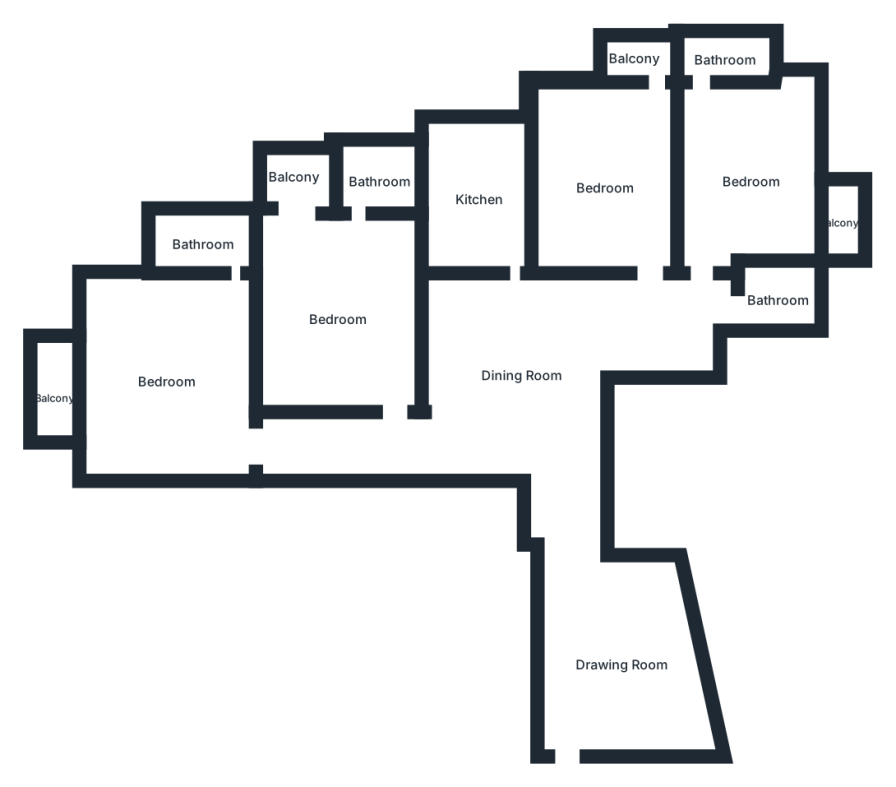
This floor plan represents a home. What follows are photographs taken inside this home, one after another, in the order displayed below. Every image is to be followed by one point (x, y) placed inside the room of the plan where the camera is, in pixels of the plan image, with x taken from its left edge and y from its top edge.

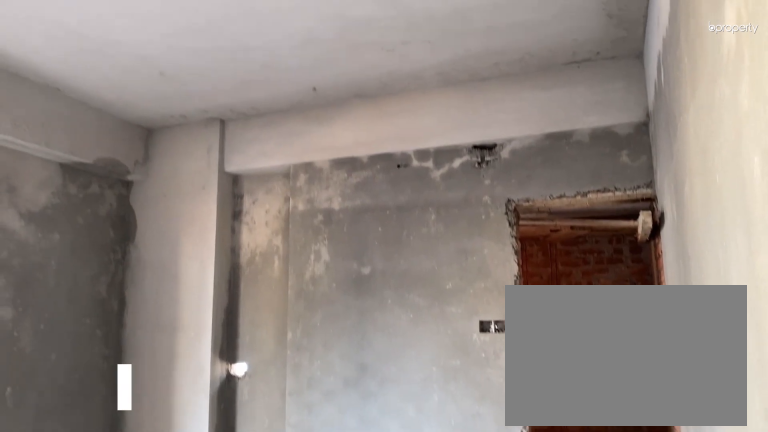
(166, 382)
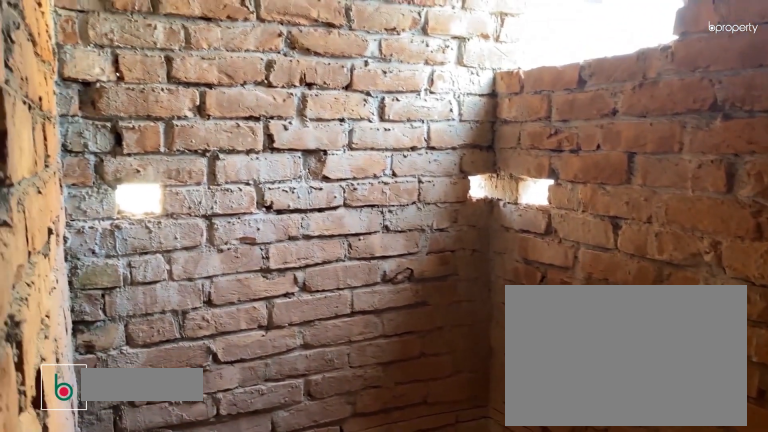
(205, 242)
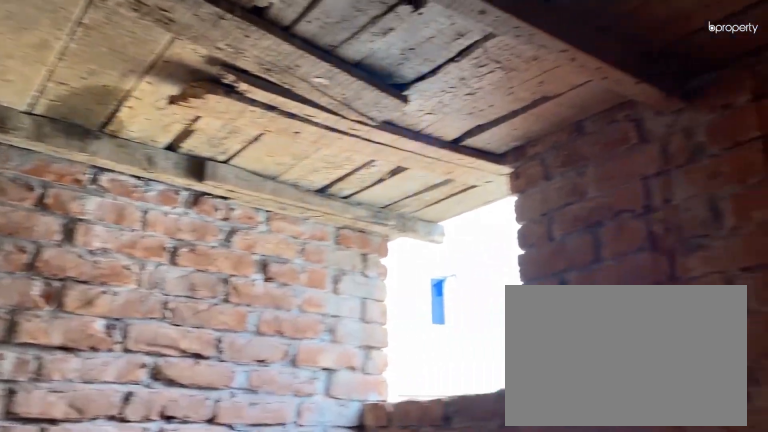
(205, 242)
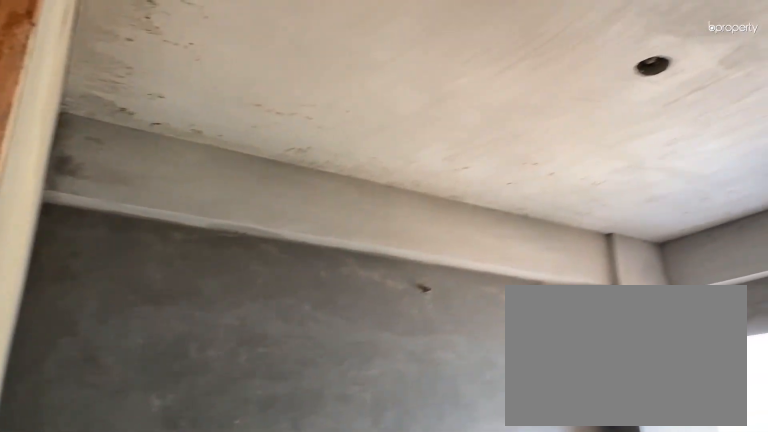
(340, 319)
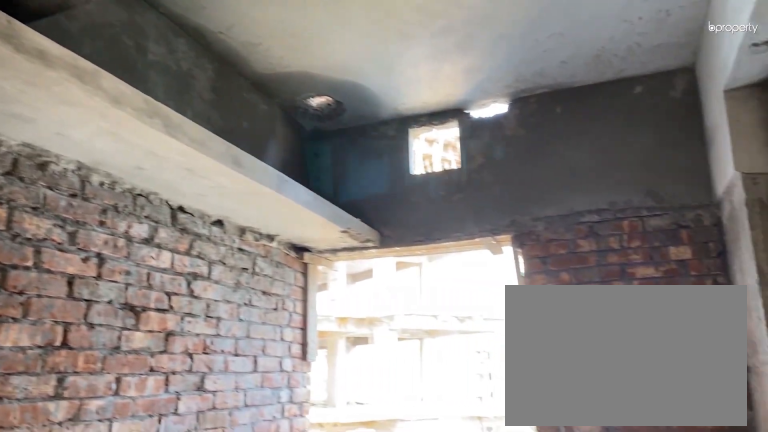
(479, 196)
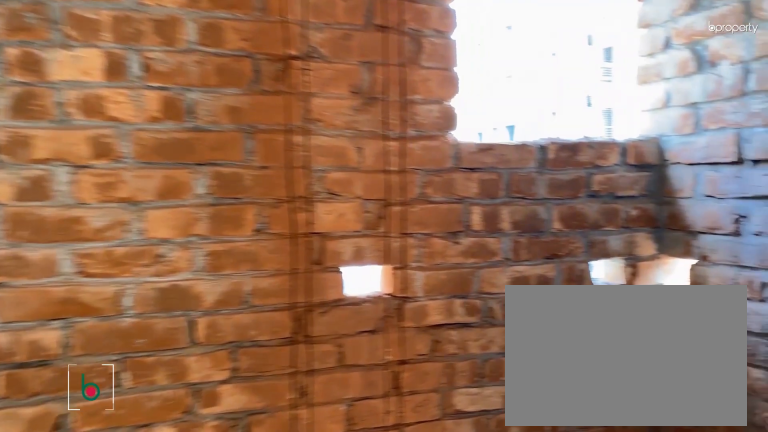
(727, 54)
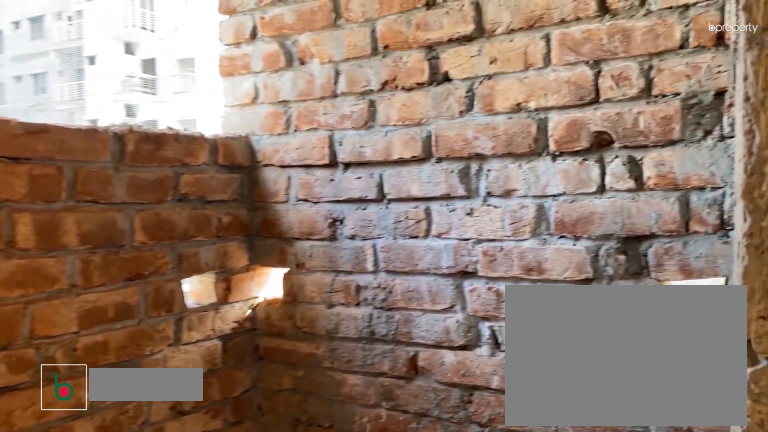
(727, 54)
